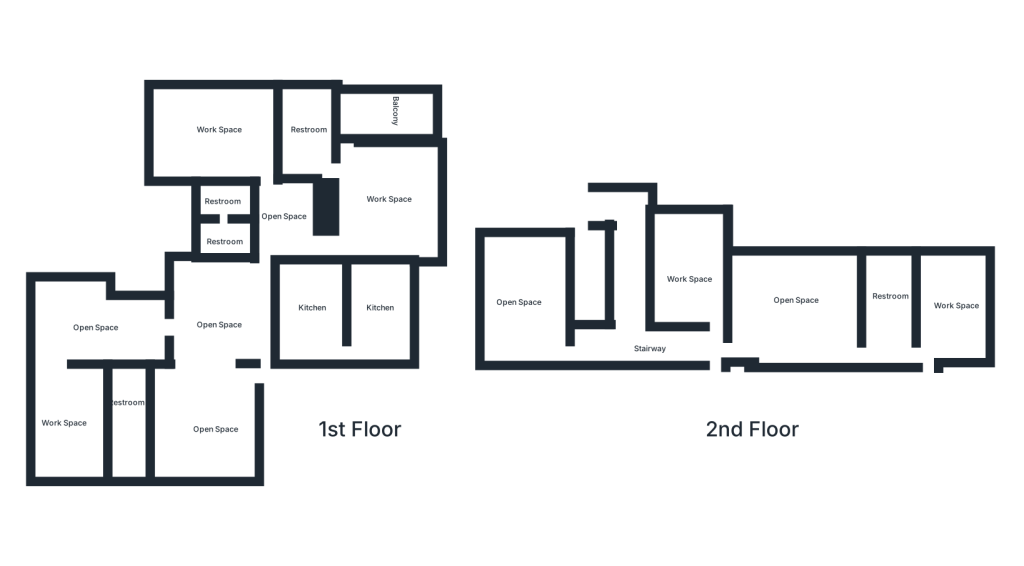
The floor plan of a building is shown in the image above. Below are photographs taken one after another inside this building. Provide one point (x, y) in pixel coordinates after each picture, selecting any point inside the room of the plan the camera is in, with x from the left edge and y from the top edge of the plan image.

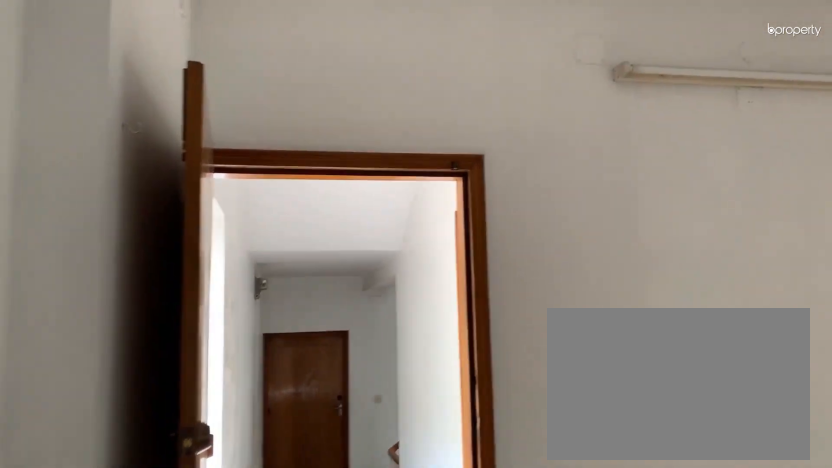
(801, 310)
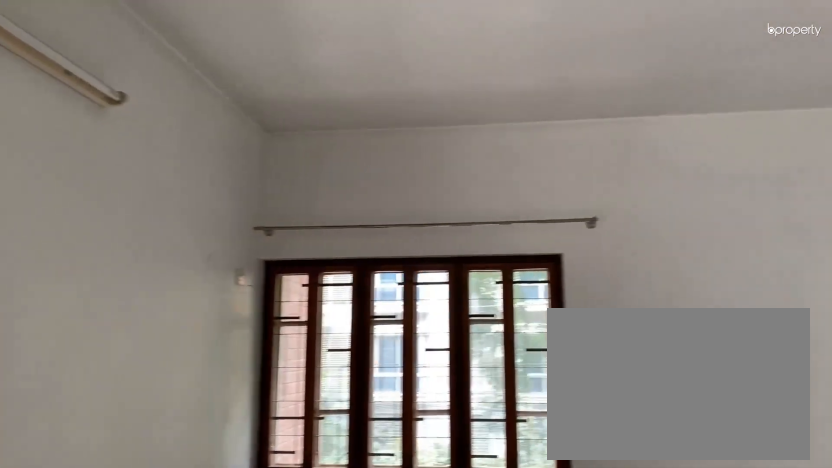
(801, 310)
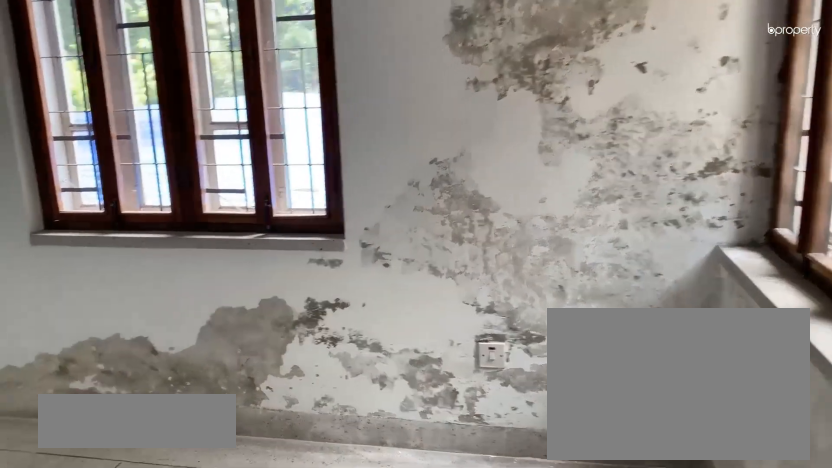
(952, 309)
